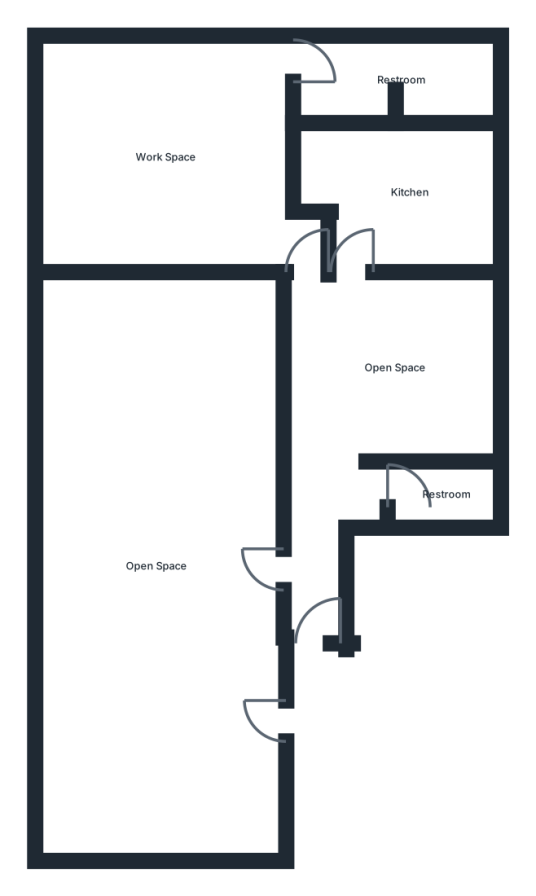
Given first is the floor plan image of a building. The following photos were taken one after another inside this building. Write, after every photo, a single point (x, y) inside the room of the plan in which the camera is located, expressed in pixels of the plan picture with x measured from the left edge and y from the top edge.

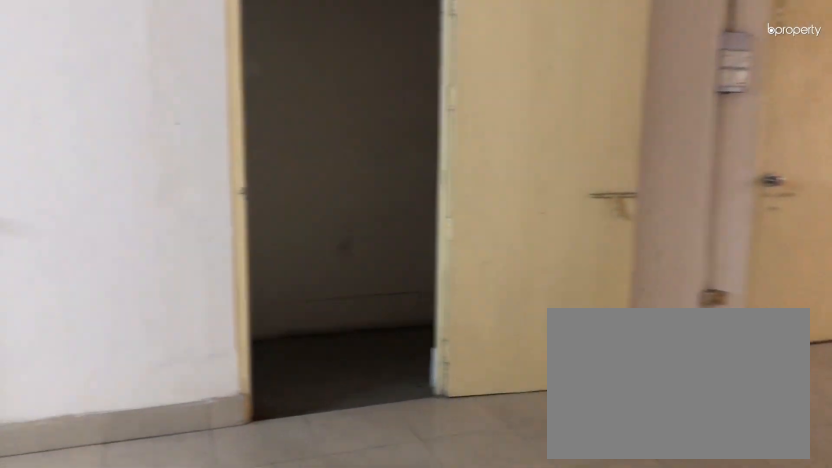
(155, 566)
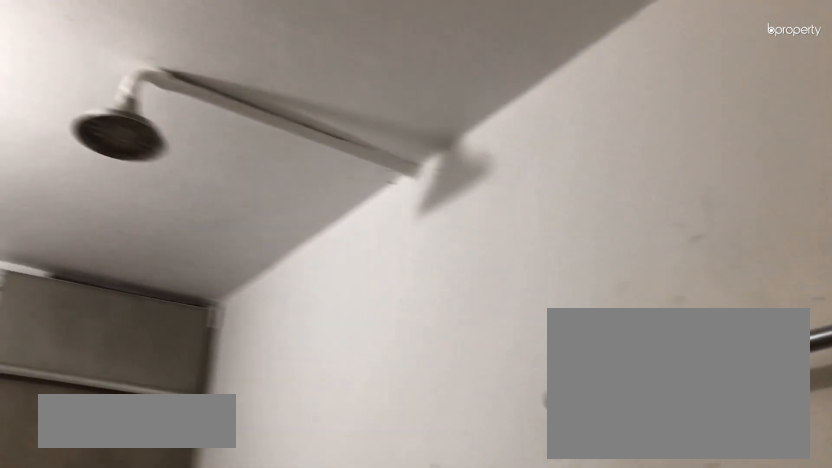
(447, 495)
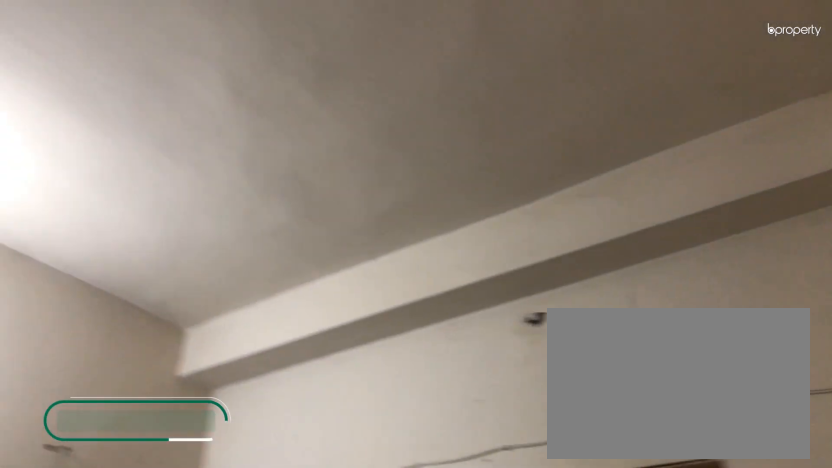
(411, 193)
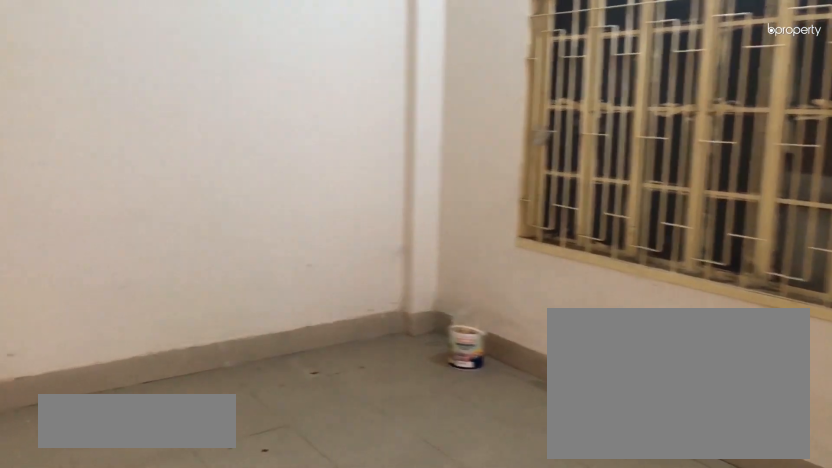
(165, 158)
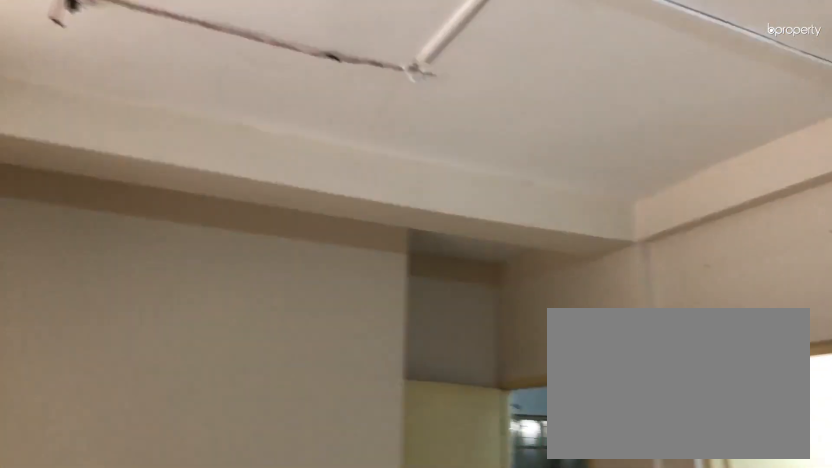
(165, 158)
